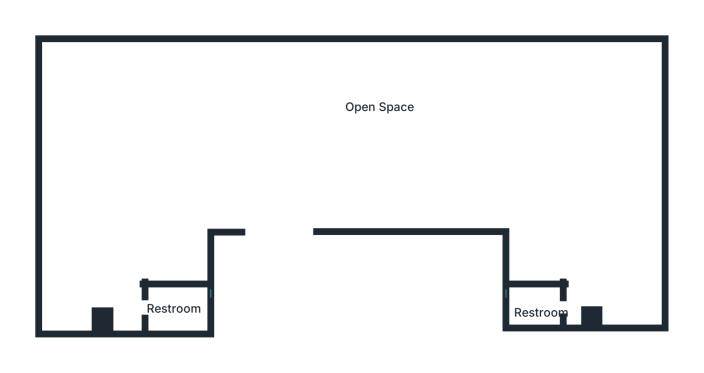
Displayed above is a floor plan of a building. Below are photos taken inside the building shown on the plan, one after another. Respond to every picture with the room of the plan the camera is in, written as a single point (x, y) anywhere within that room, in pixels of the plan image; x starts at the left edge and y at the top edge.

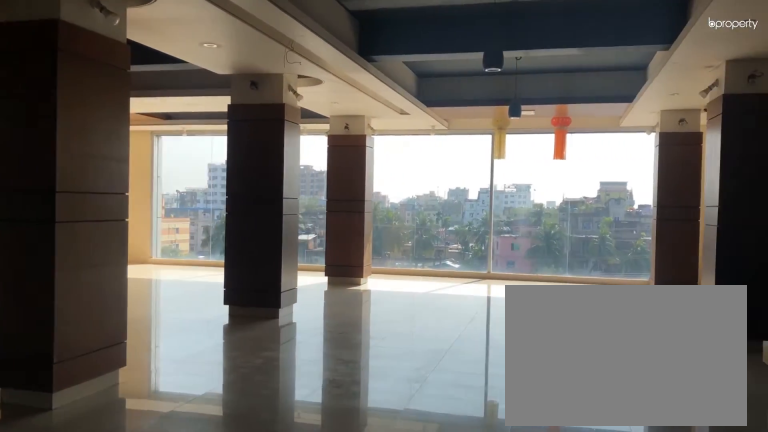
(373, 120)
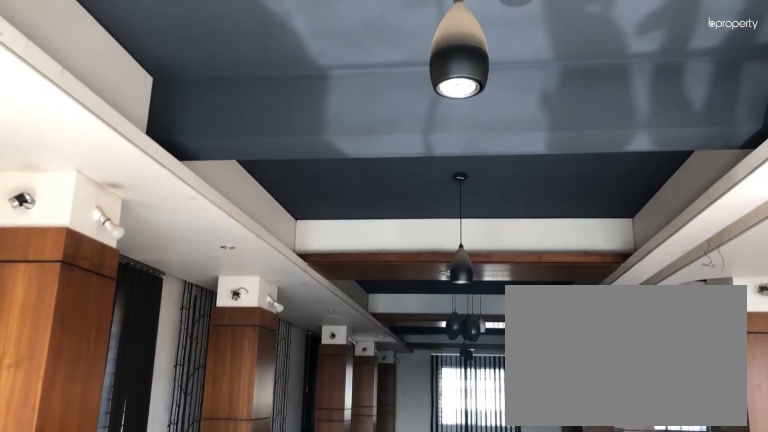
(373, 120)
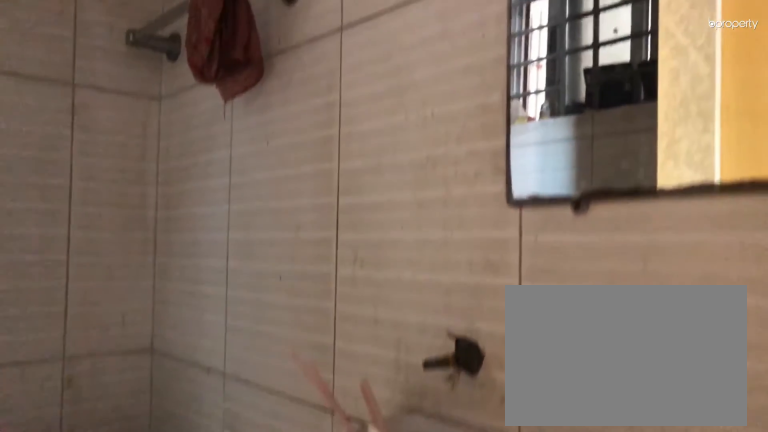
(177, 310)
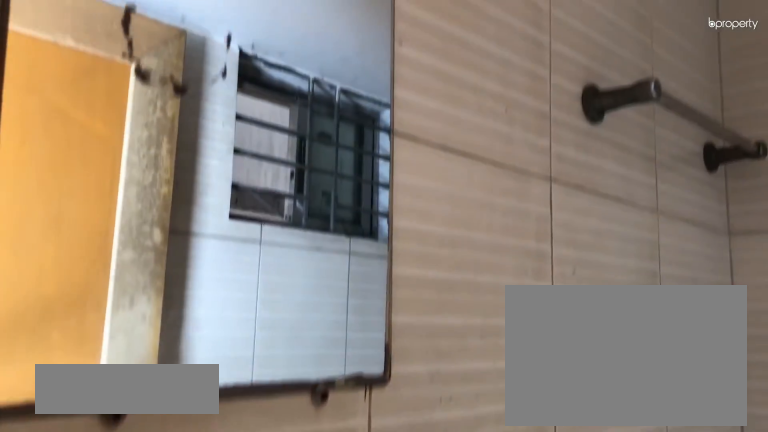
(541, 310)
